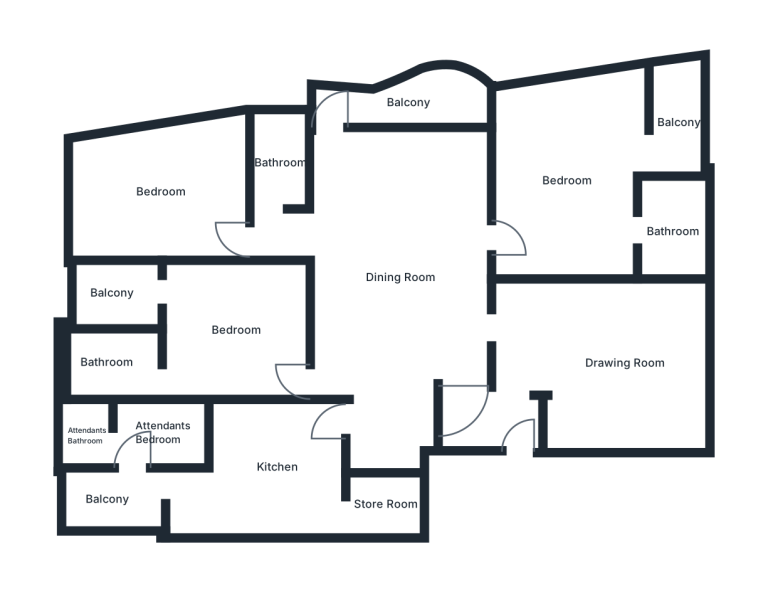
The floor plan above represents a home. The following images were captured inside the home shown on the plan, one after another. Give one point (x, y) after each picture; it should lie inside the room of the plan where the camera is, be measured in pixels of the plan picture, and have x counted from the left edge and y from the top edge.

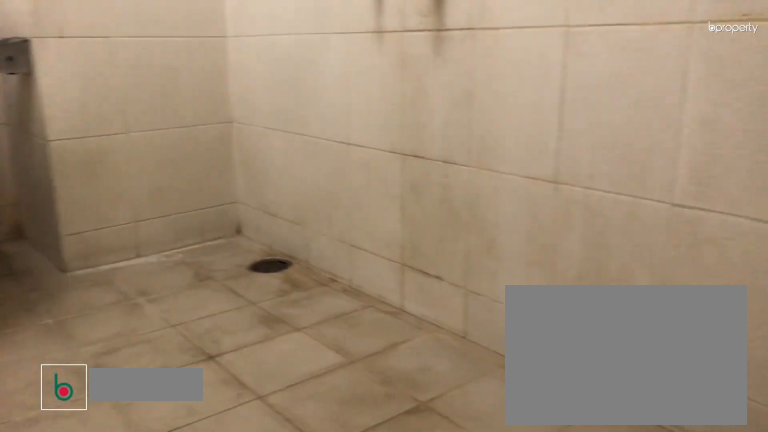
(279, 163)
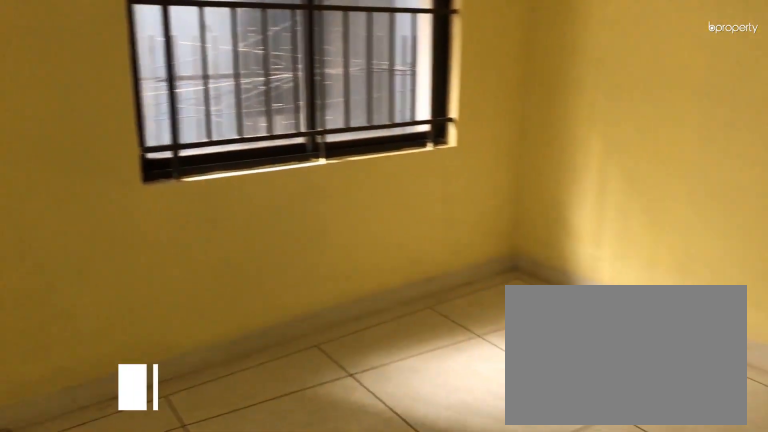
(159, 191)
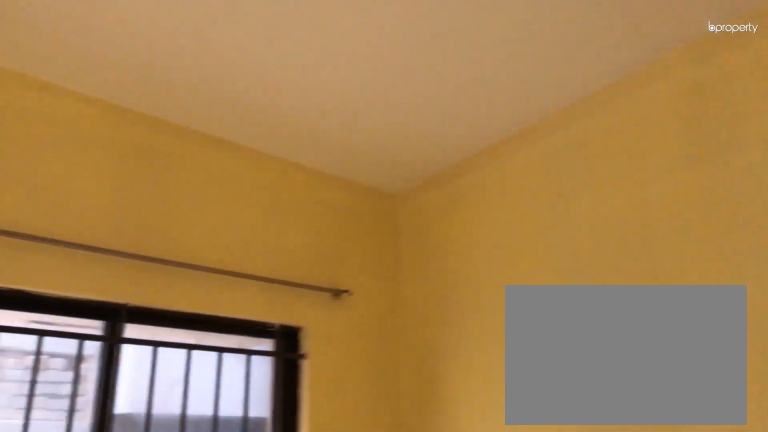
(159, 191)
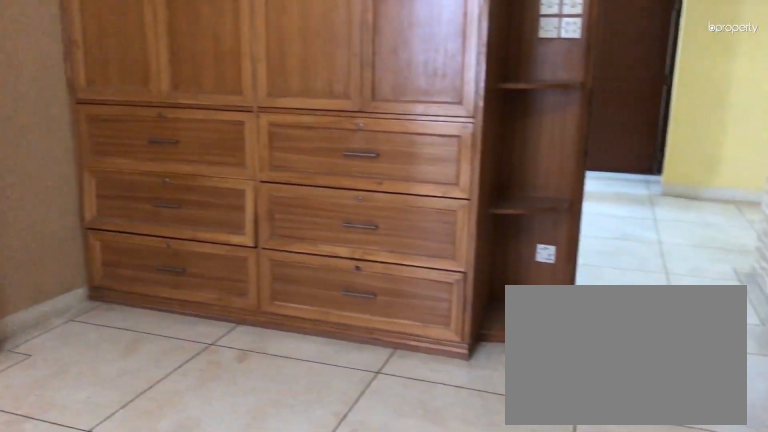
(237, 330)
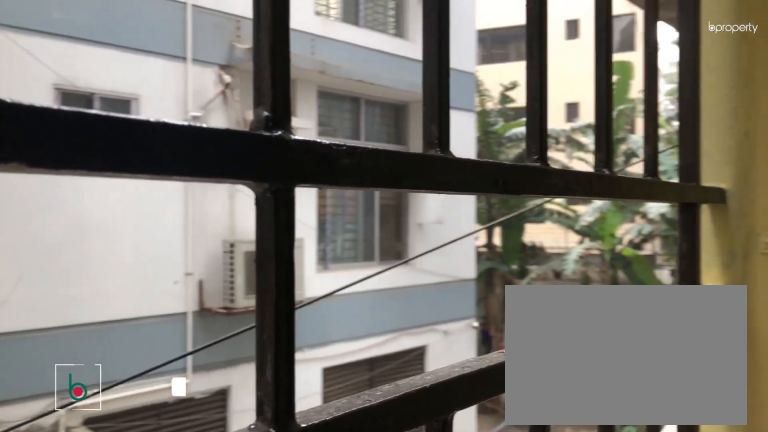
(113, 292)
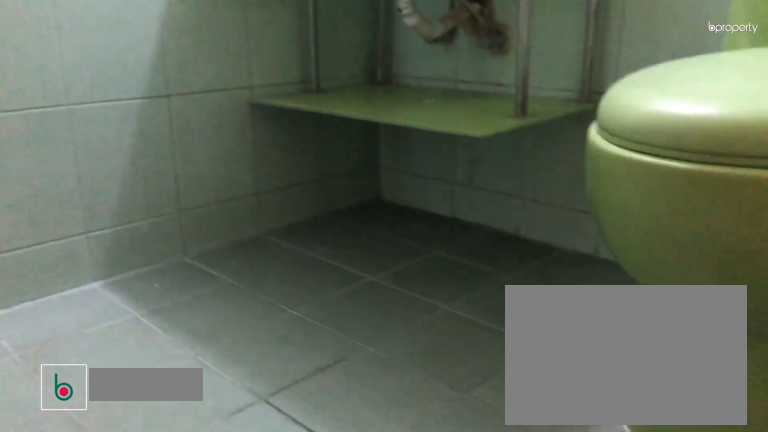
(104, 362)
